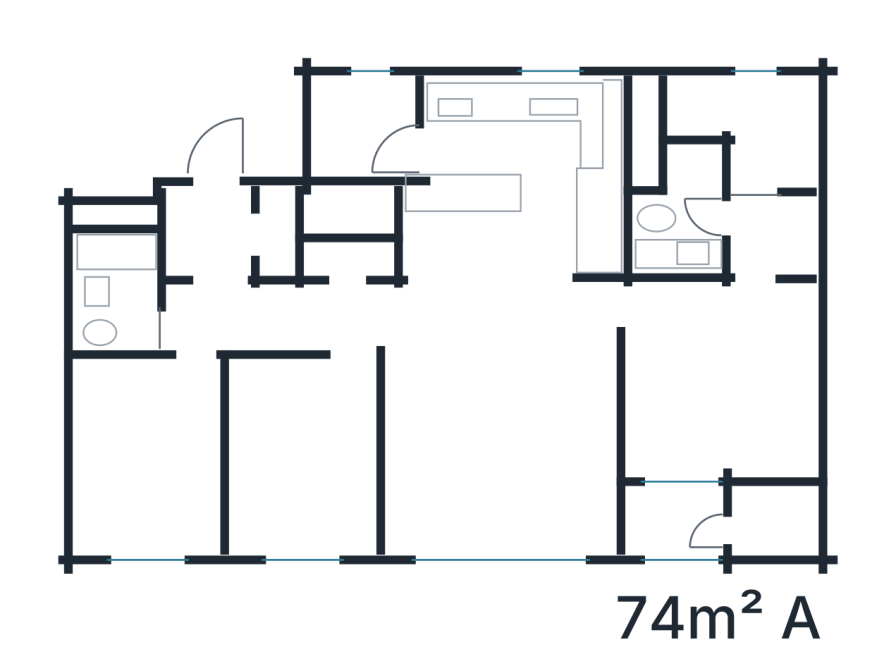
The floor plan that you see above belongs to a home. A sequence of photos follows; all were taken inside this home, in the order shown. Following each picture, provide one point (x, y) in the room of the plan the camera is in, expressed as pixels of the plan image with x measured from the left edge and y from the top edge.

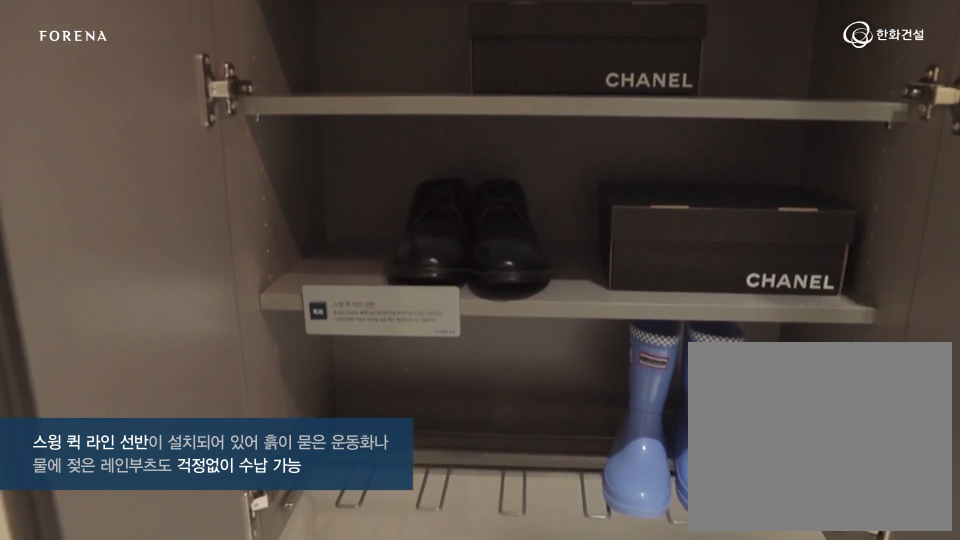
(220, 230)
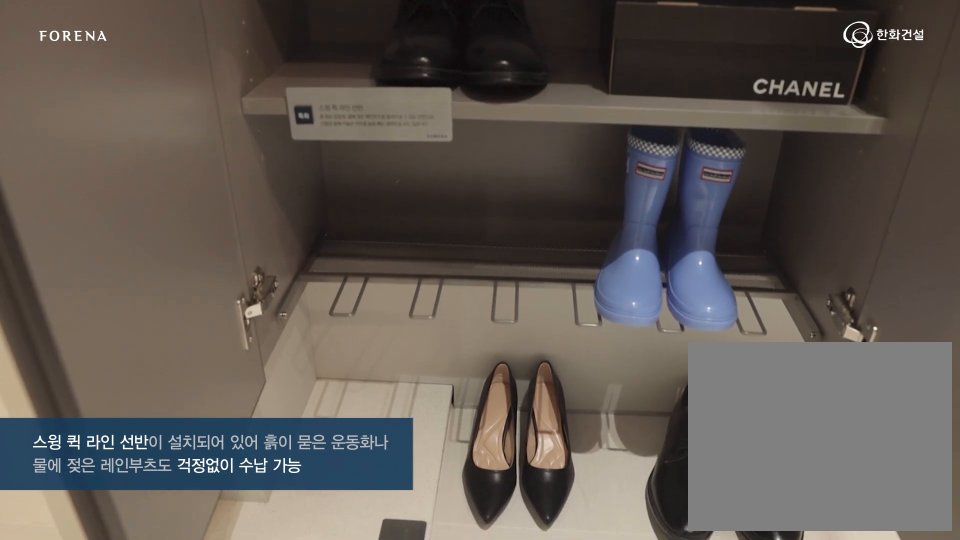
(219, 230)
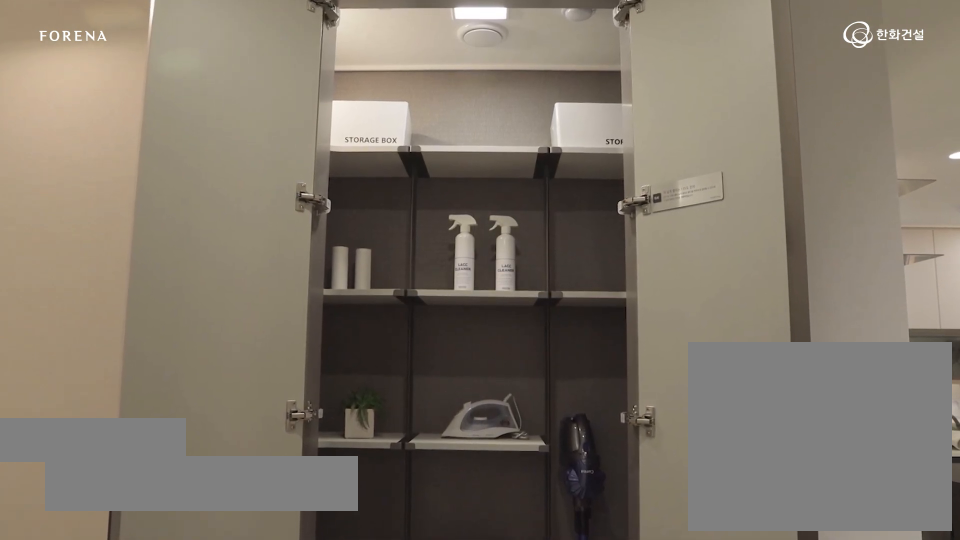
(320, 318)
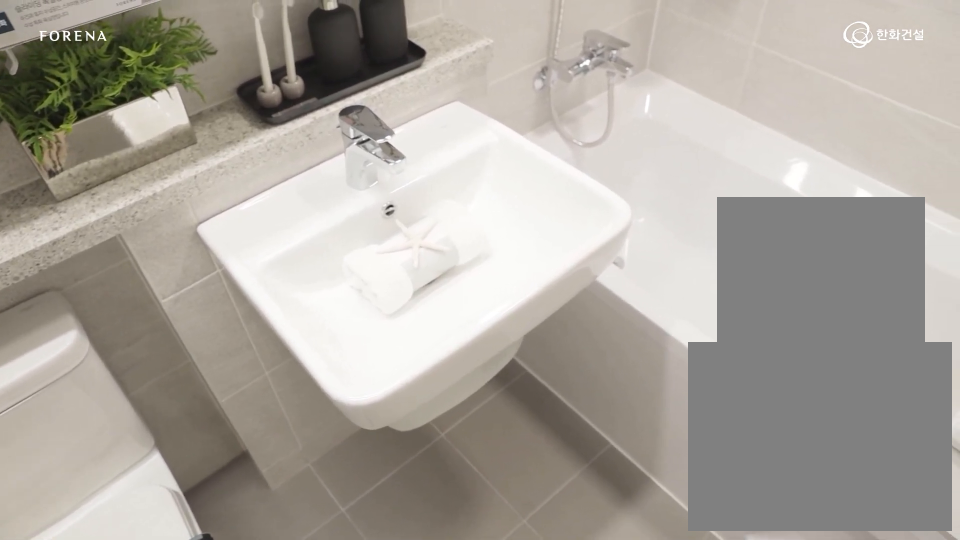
(150, 324)
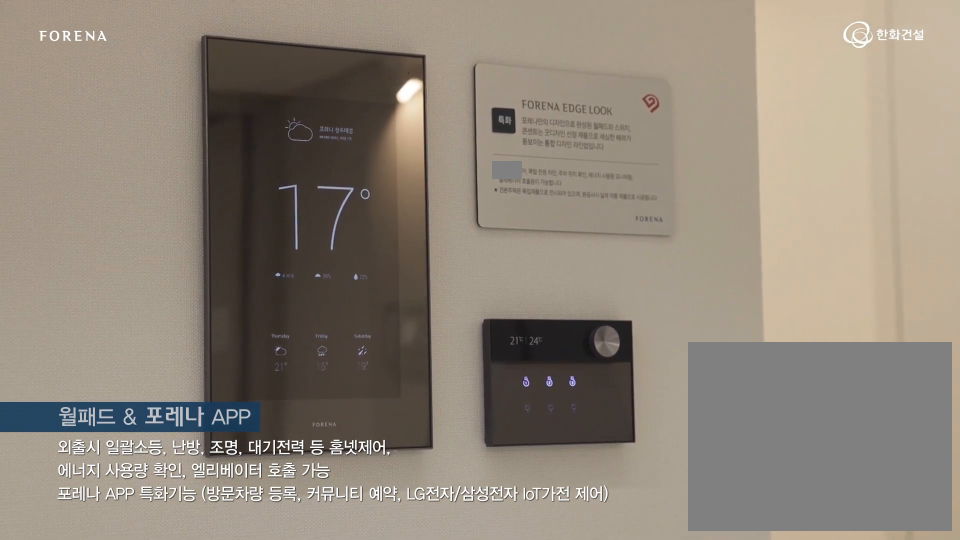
(508, 432)
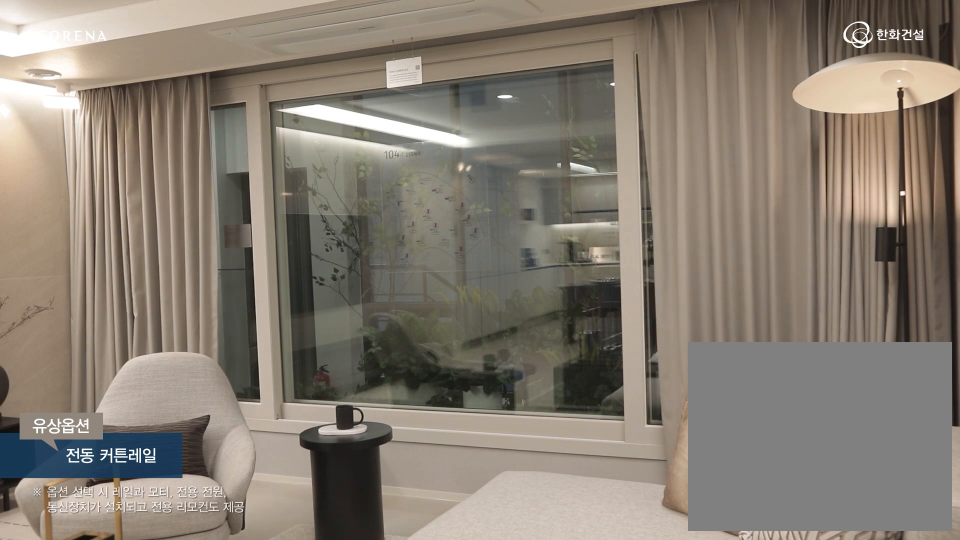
(508, 432)
